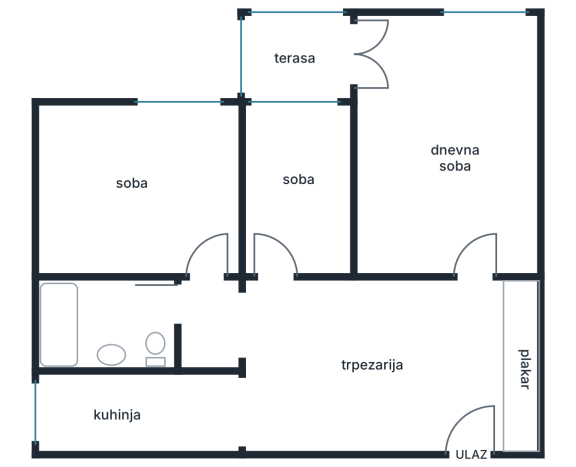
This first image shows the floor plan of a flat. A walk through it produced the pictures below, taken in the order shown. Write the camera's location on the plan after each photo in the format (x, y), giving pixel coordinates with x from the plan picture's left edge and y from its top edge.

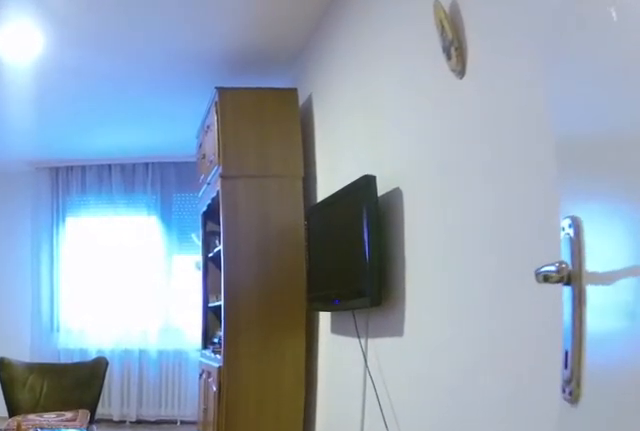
(467, 289)
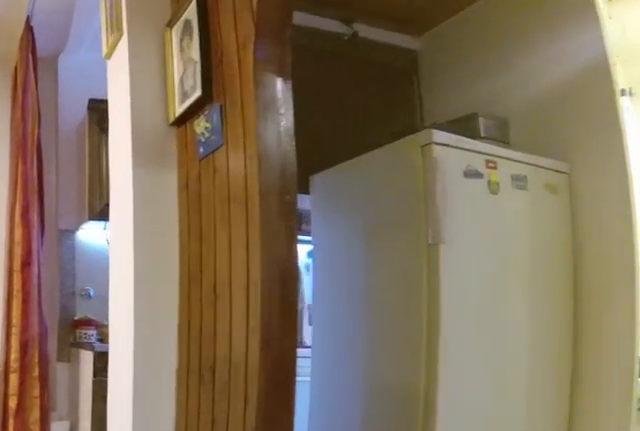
(276, 258)
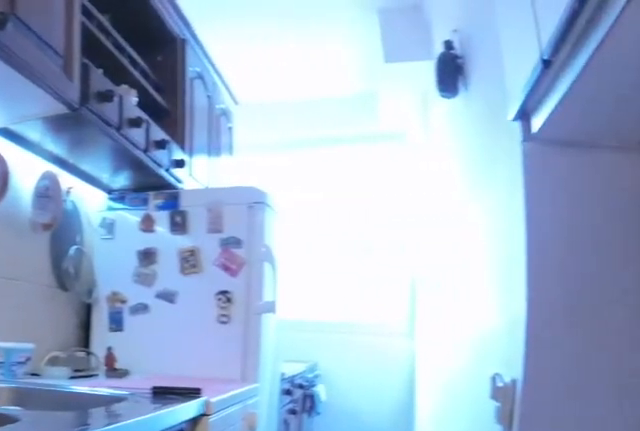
(270, 398)
